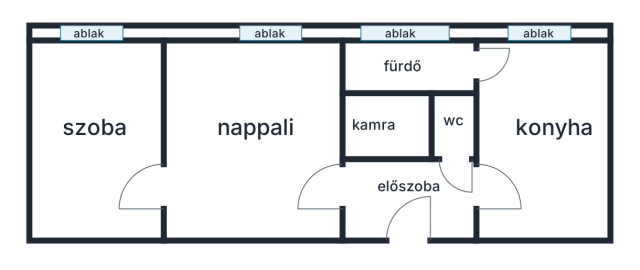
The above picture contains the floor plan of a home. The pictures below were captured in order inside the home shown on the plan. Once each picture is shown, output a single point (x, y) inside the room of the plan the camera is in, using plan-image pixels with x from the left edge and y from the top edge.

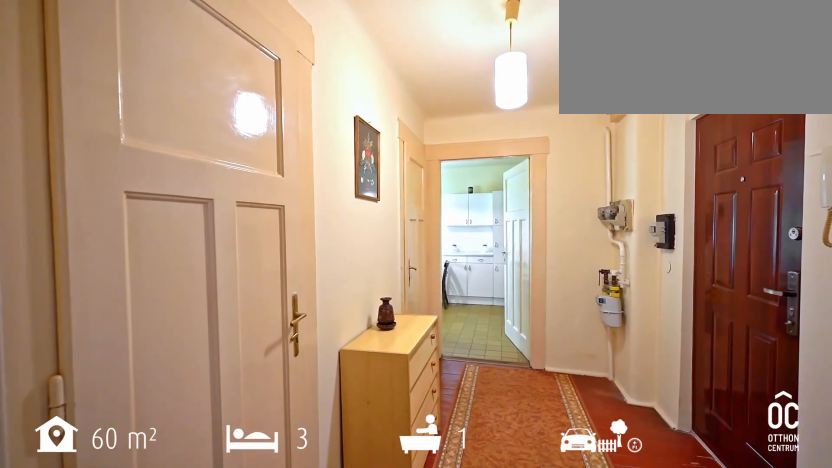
(405, 201)
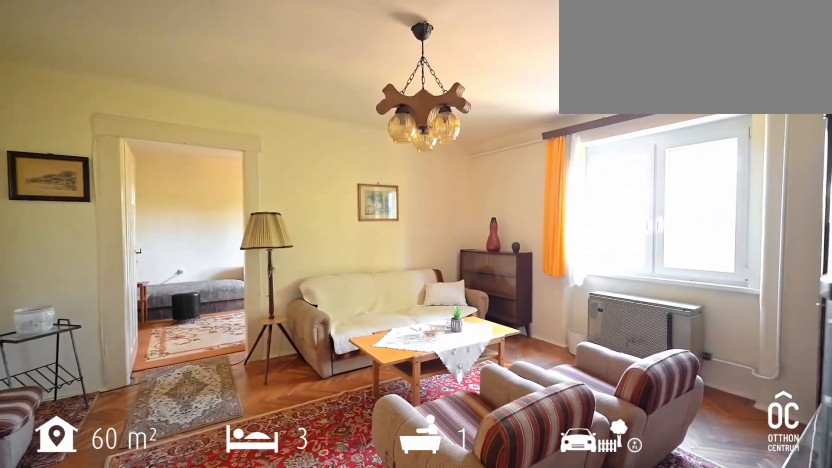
(258, 142)
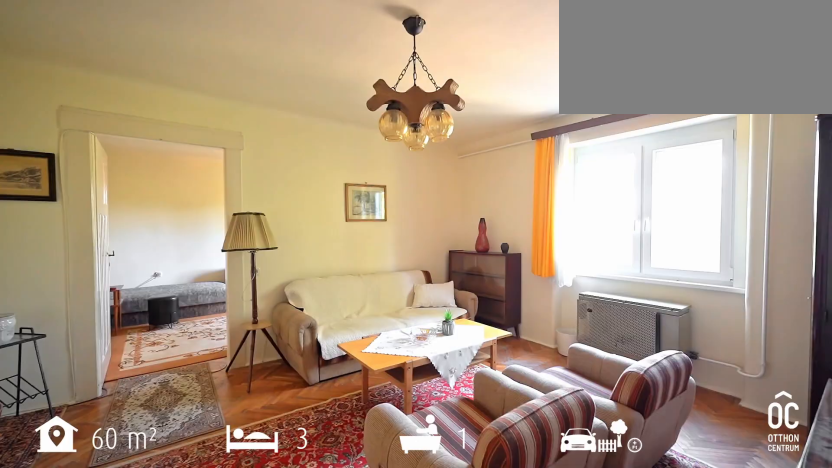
(258, 142)
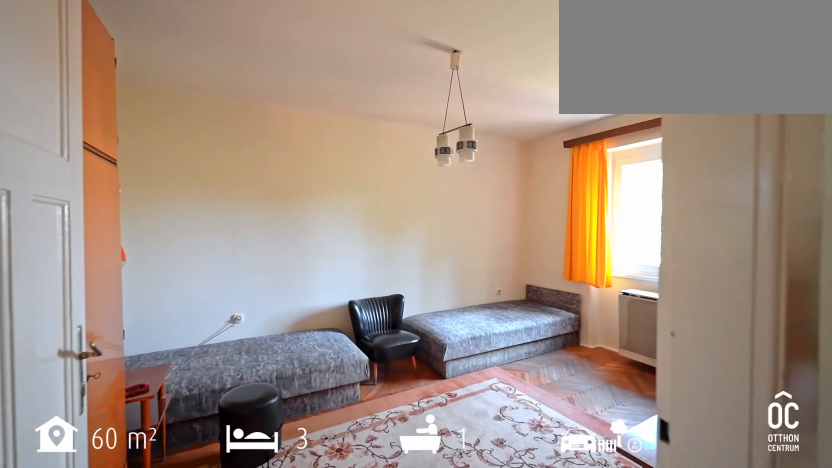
(96, 134)
